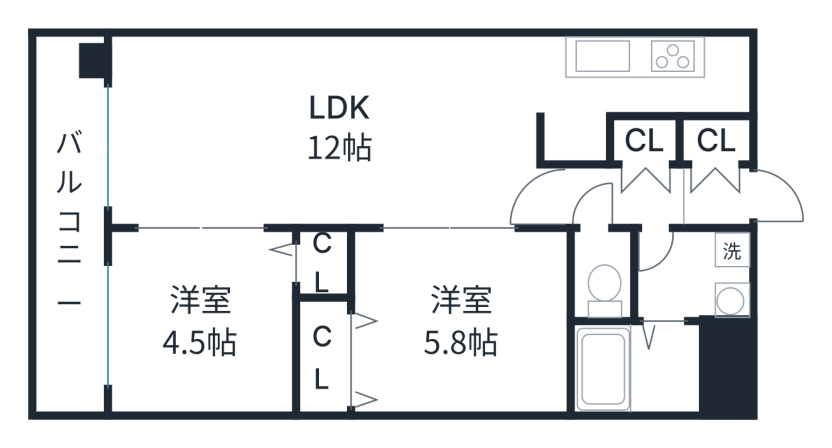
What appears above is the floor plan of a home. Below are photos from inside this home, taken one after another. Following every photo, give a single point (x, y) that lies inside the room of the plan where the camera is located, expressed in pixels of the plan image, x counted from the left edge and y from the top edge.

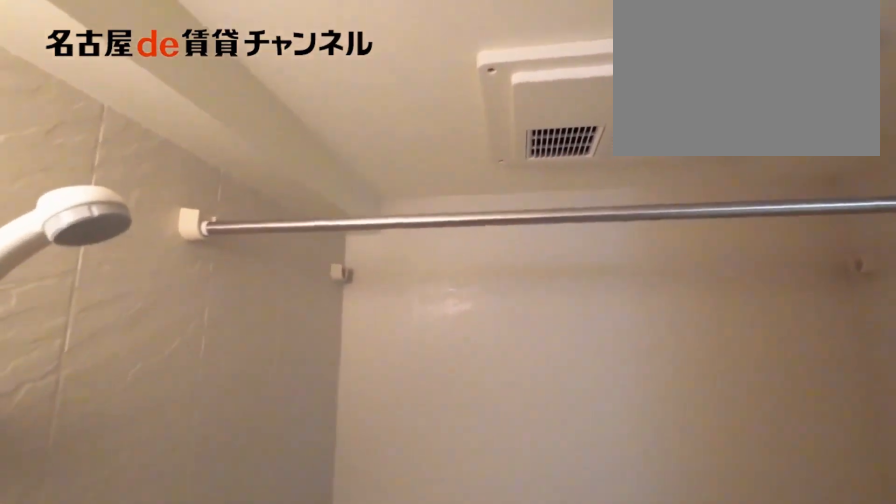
(634, 366)
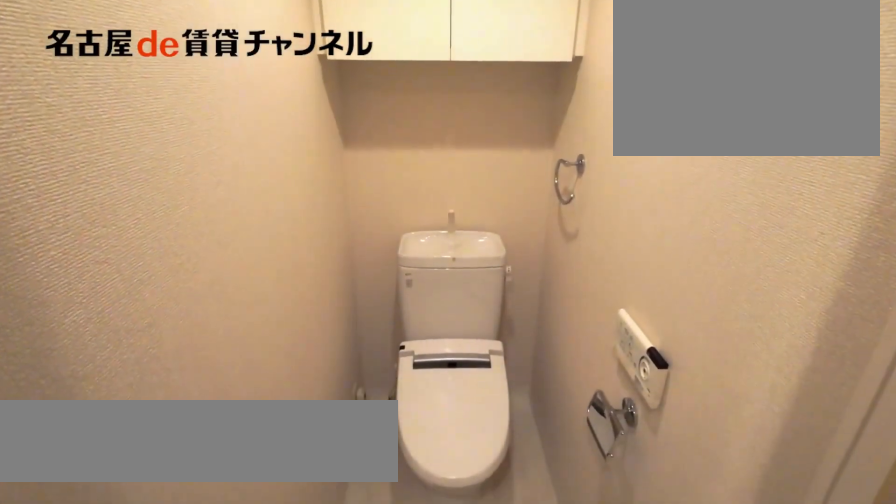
(602, 274)
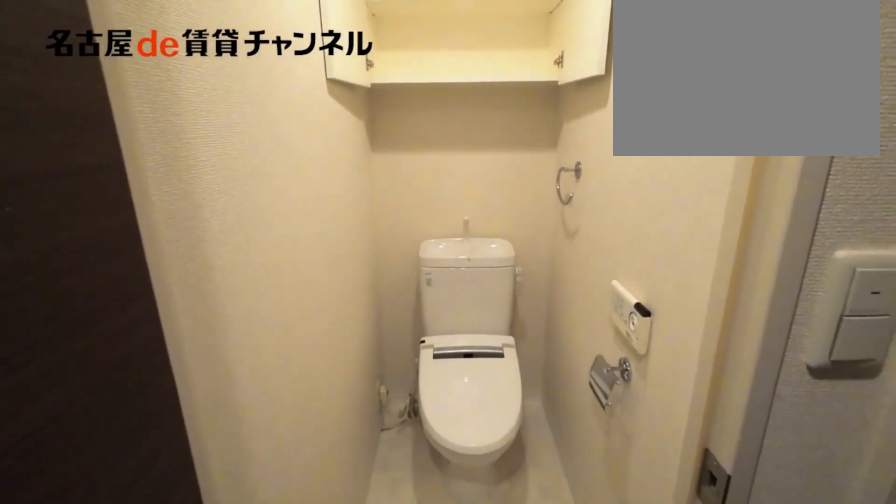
(602, 274)
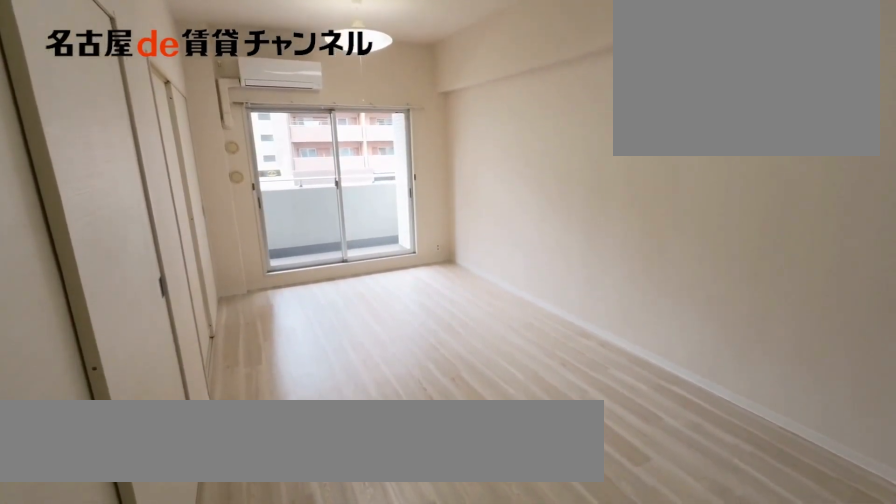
(335, 130)
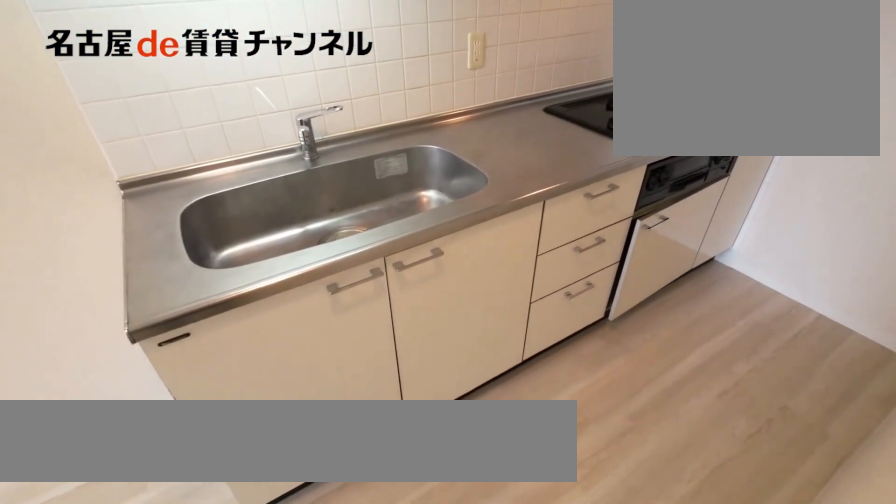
(646, 75)
